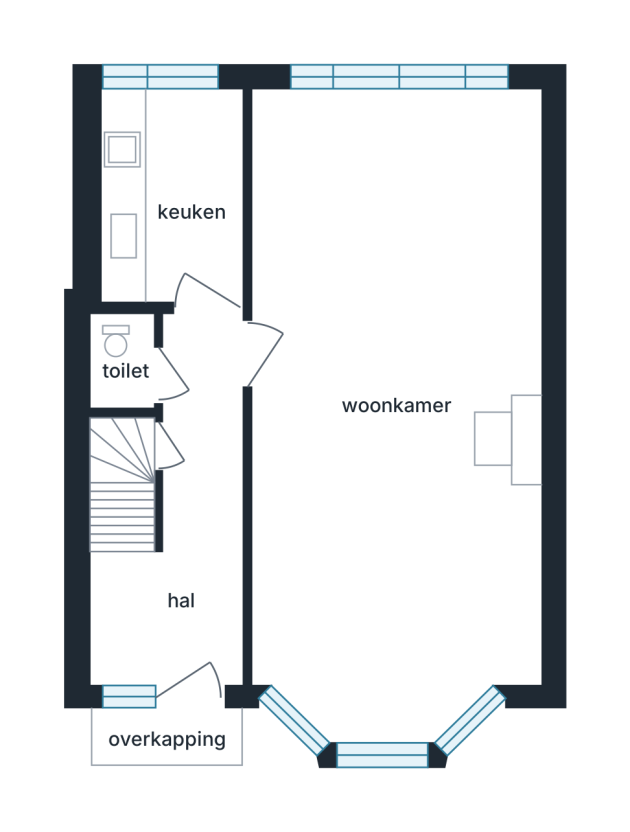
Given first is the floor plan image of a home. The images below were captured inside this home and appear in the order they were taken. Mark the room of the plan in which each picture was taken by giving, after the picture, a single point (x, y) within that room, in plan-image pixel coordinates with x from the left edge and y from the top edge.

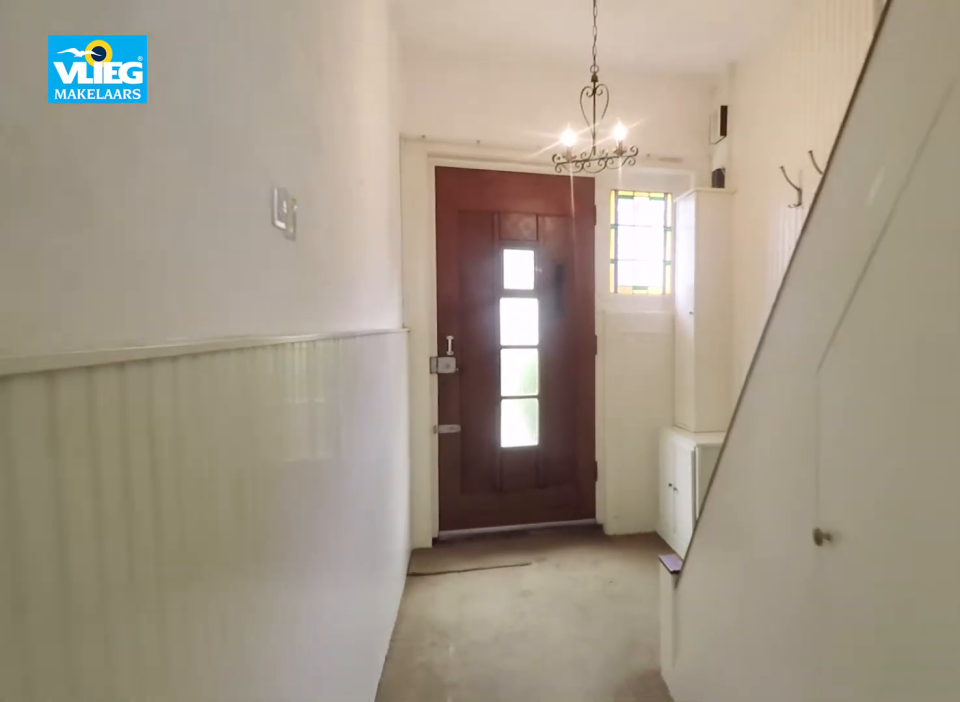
(184, 527)
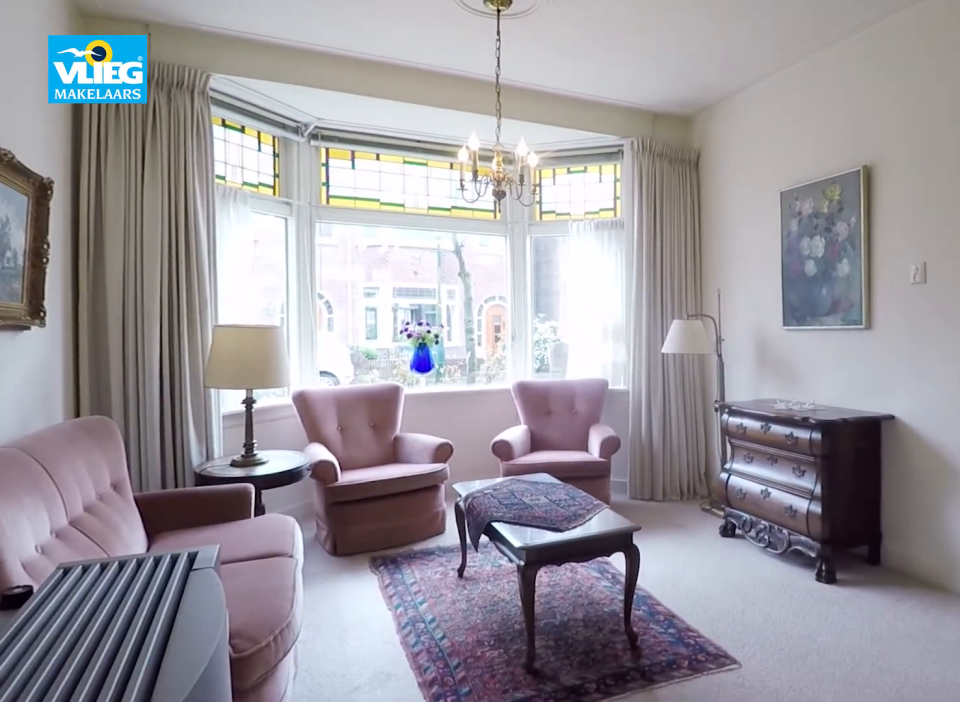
(387, 149)
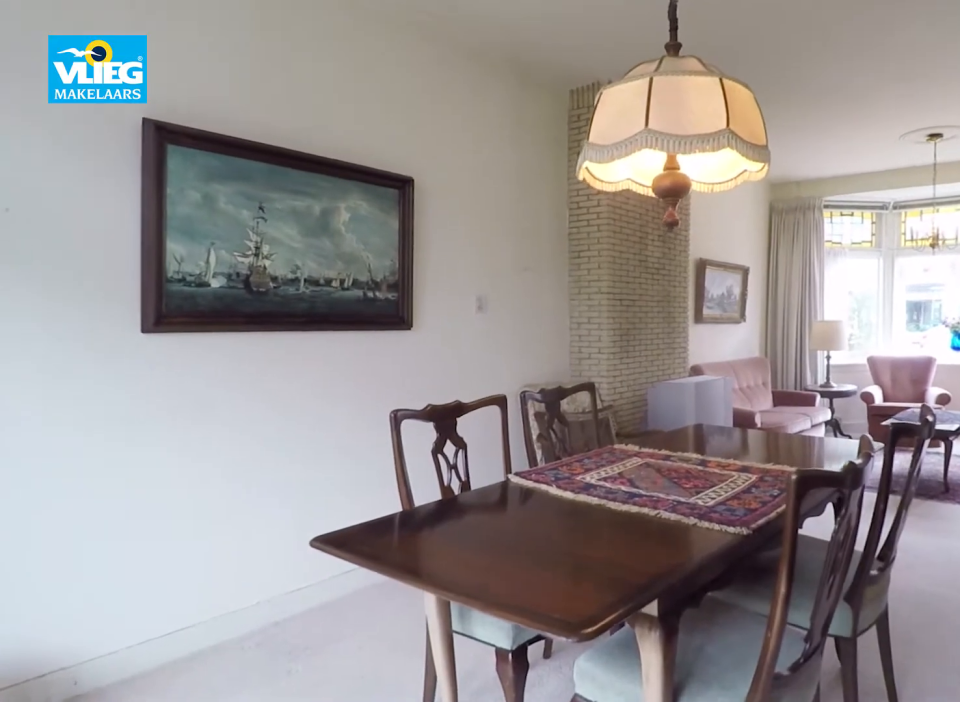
(387, 149)
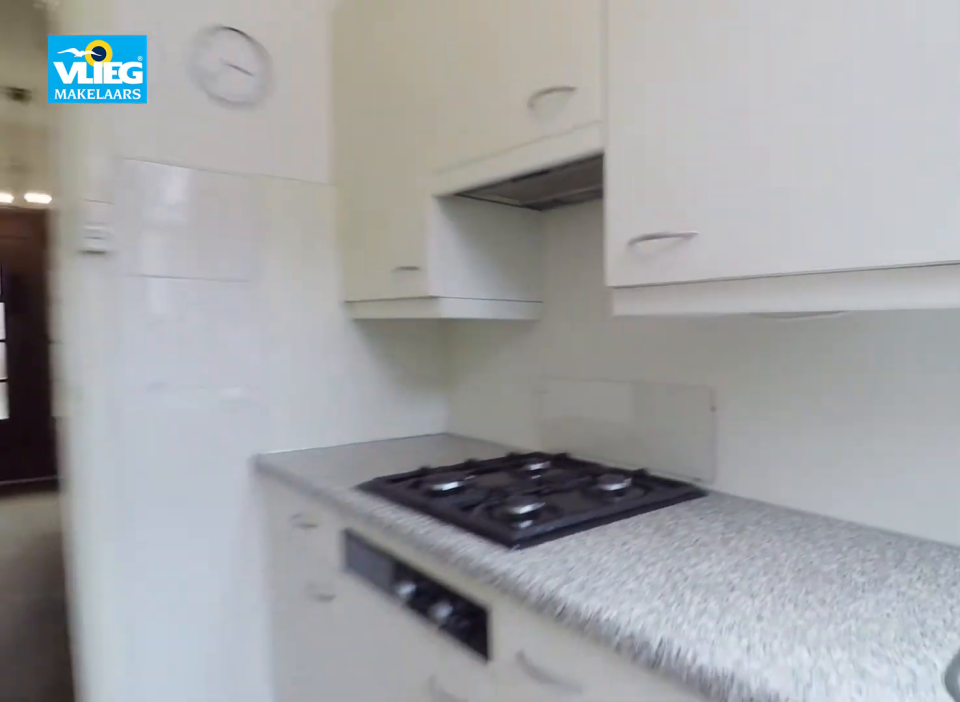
(172, 194)
